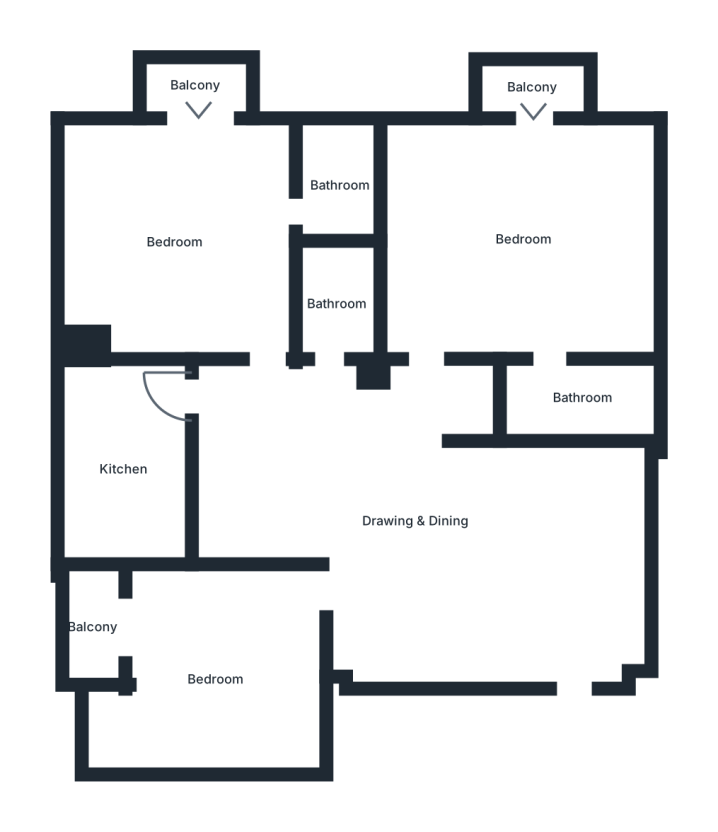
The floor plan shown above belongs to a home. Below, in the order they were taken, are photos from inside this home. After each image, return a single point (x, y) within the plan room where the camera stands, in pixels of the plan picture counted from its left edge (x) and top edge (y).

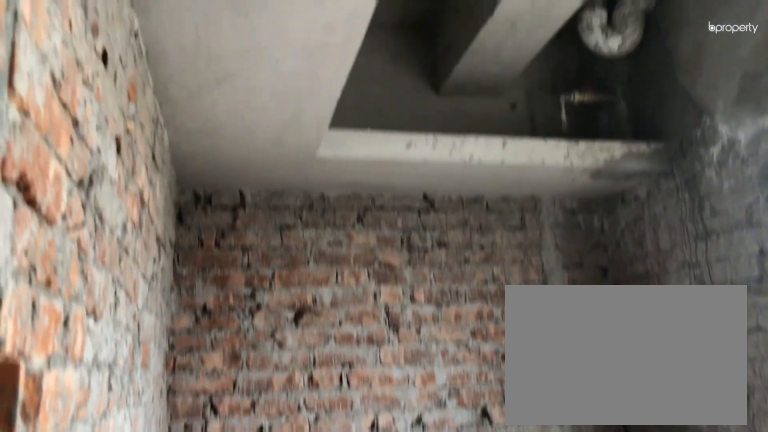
(126, 469)
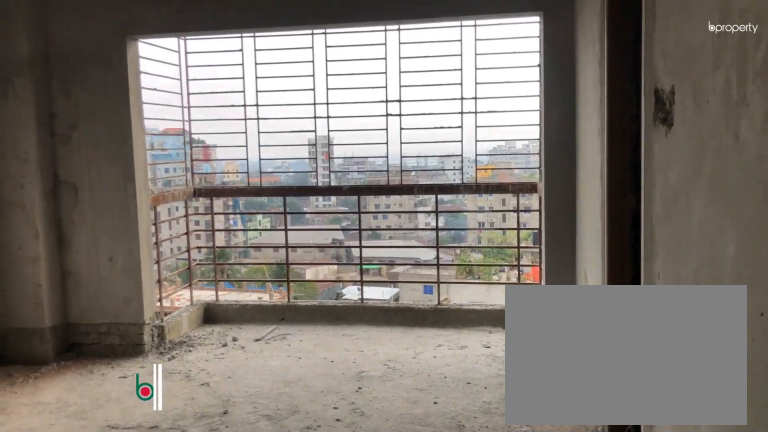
(176, 240)
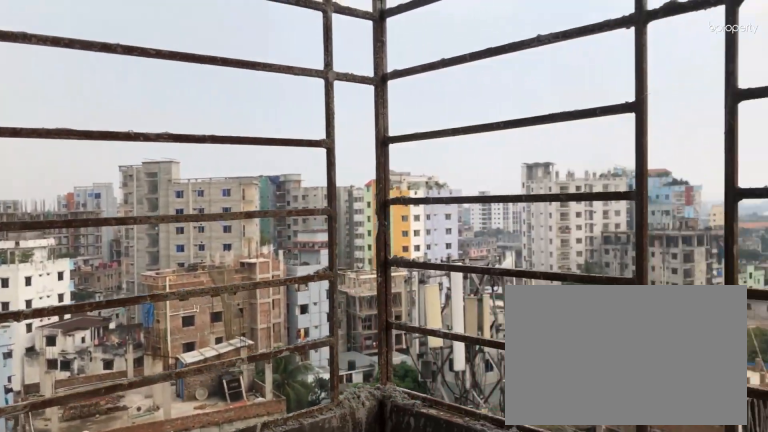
(196, 86)
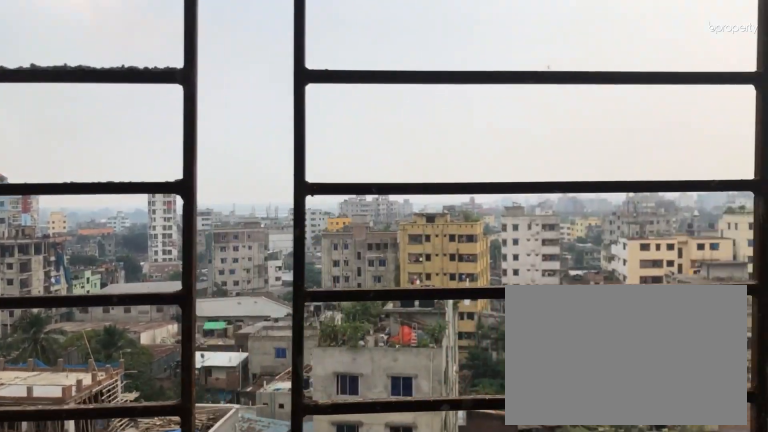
(196, 86)
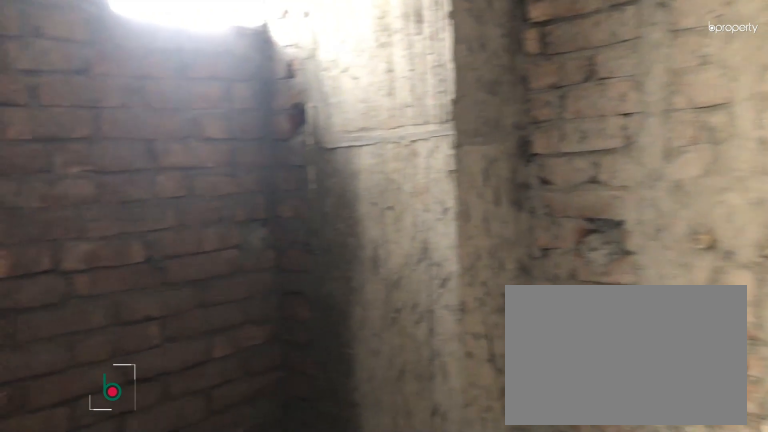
(339, 185)
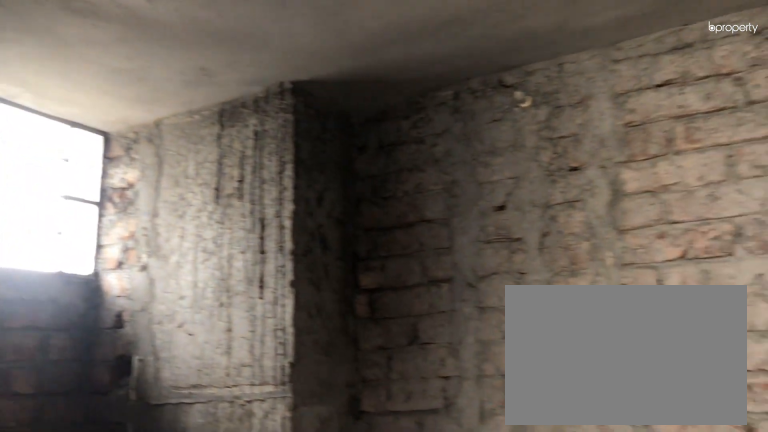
(339, 185)
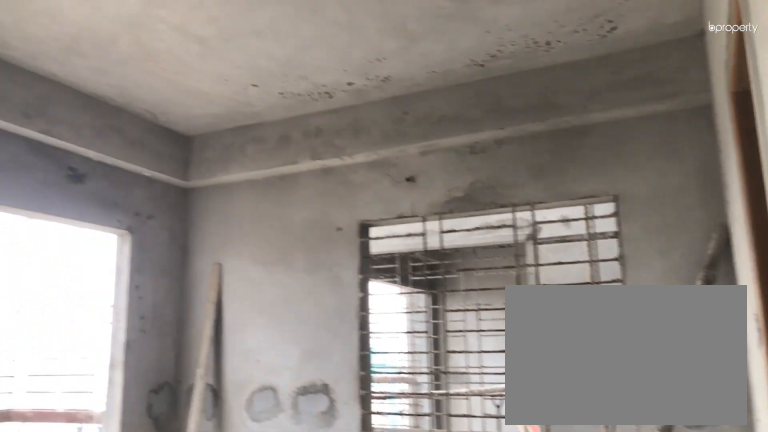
(524, 240)
